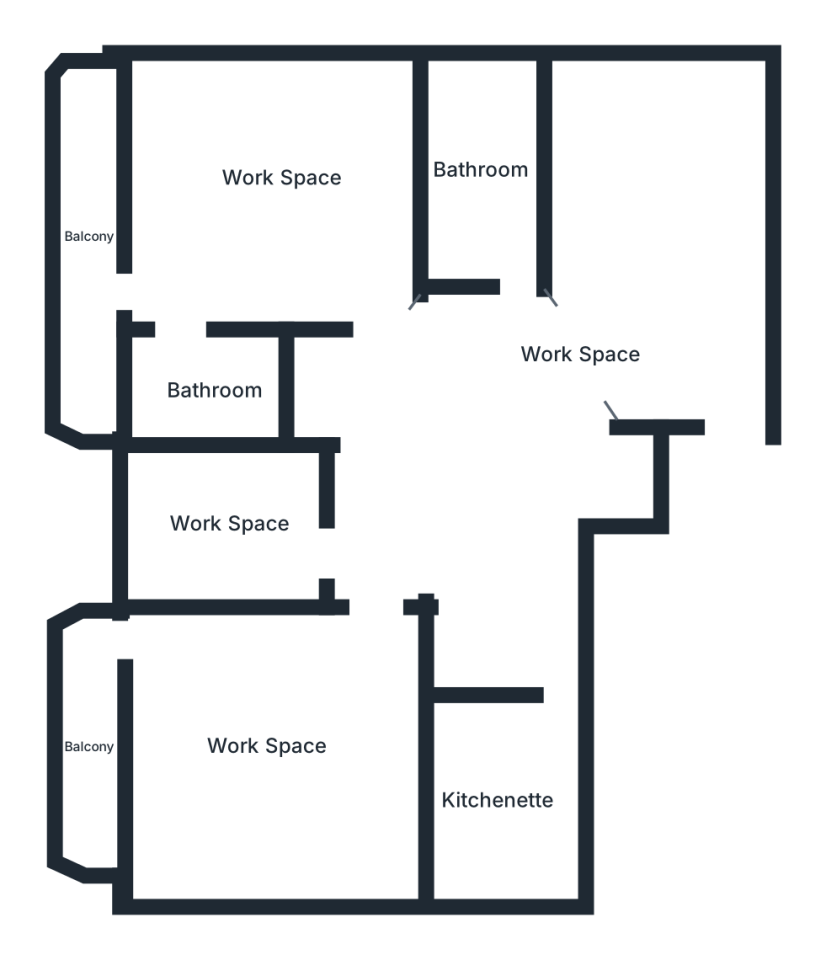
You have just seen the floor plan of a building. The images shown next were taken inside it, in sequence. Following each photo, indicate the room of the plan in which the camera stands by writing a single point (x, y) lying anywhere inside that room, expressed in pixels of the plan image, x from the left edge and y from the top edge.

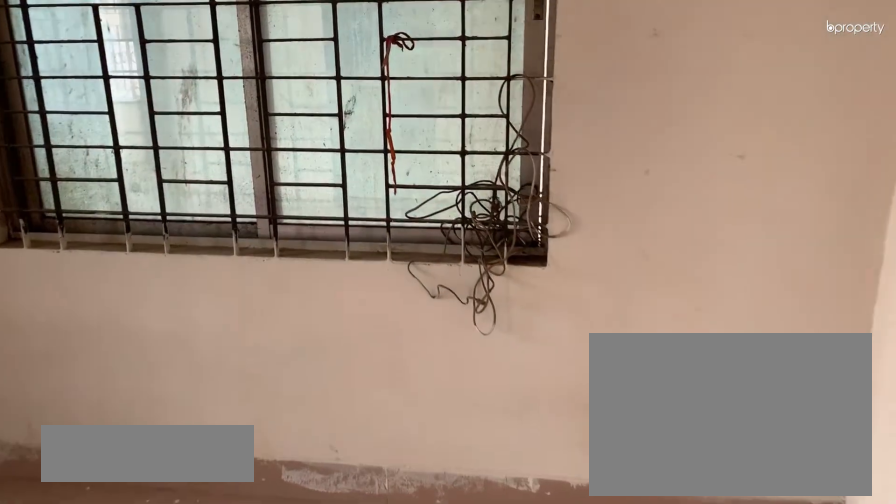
(280, 176)
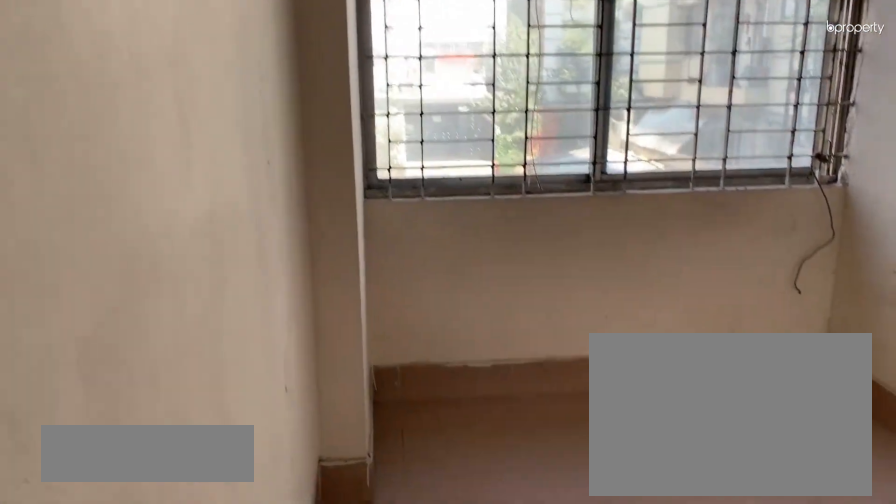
(229, 524)
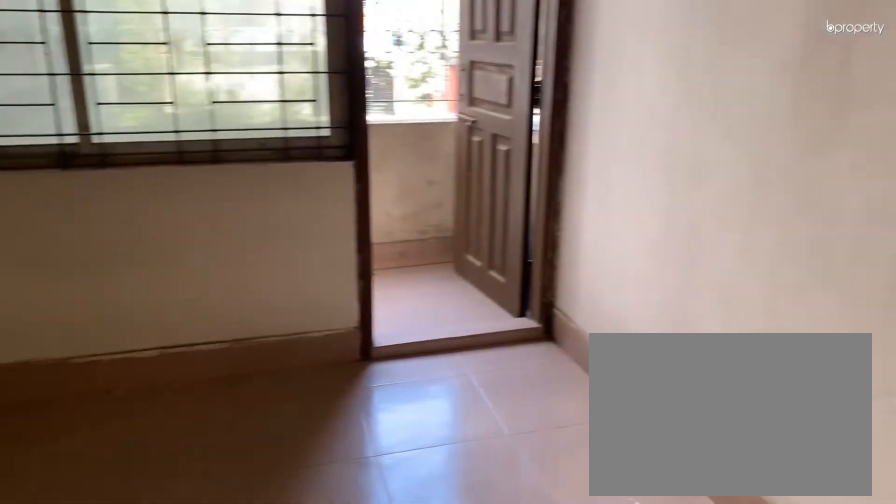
(266, 743)
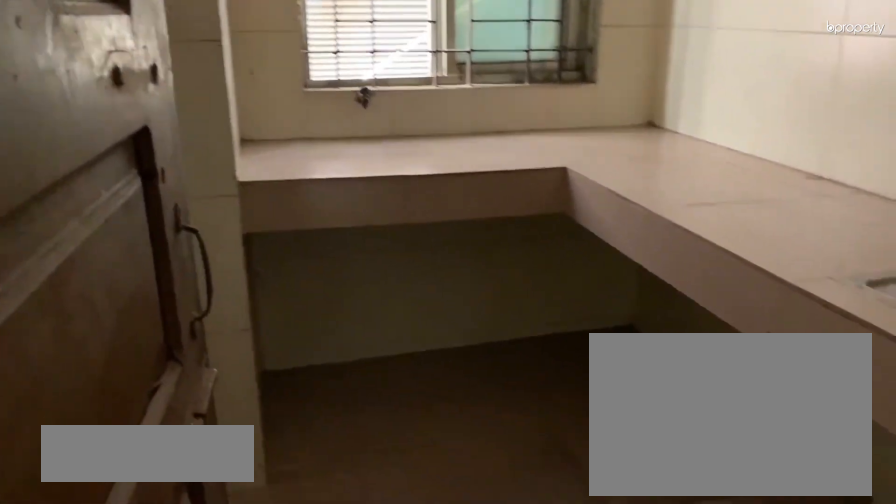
(499, 801)
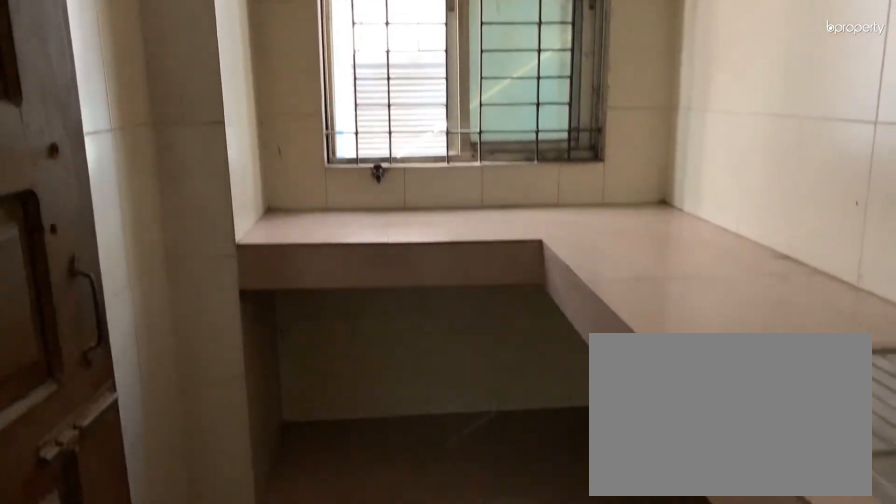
(499, 801)
